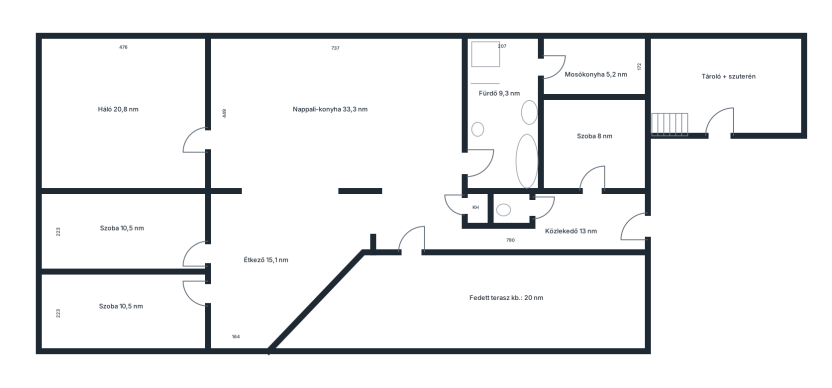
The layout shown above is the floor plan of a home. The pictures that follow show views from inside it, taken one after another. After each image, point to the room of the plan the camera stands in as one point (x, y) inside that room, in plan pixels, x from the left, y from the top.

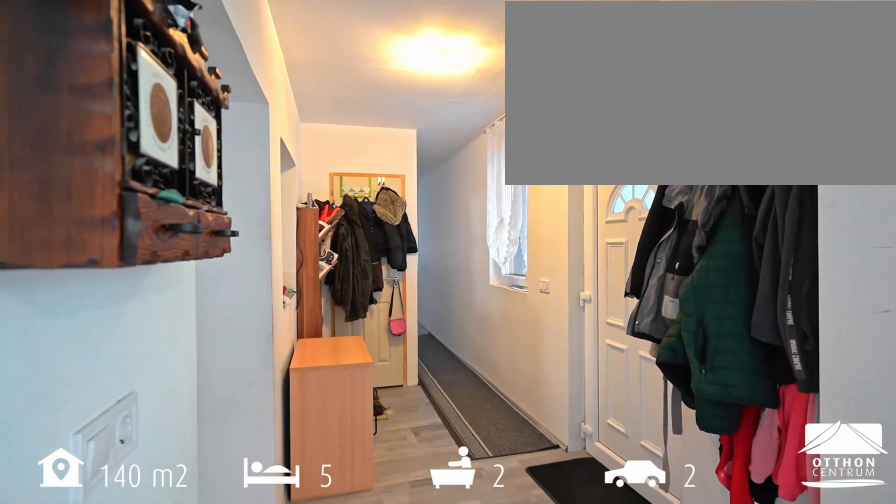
(507, 239)
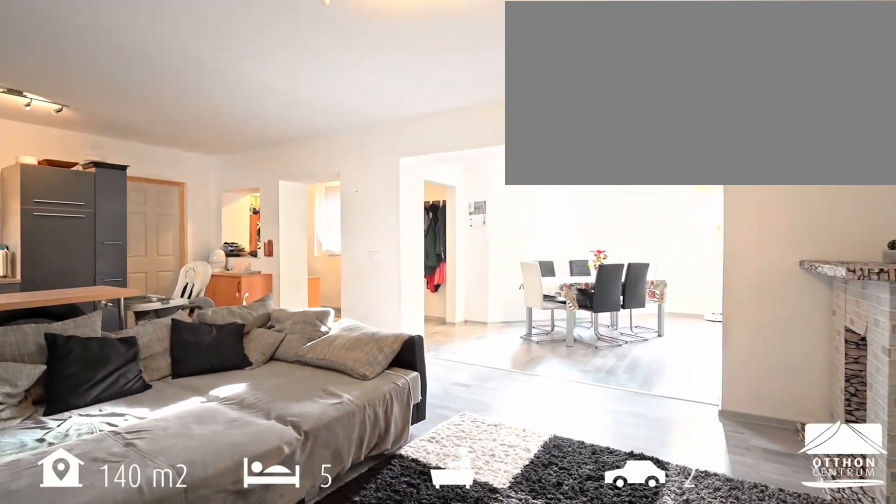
(337, 114)
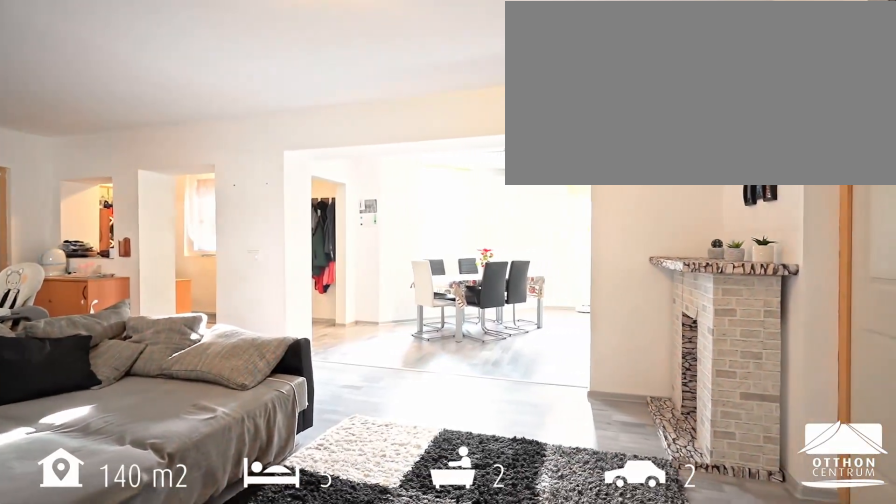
(337, 114)
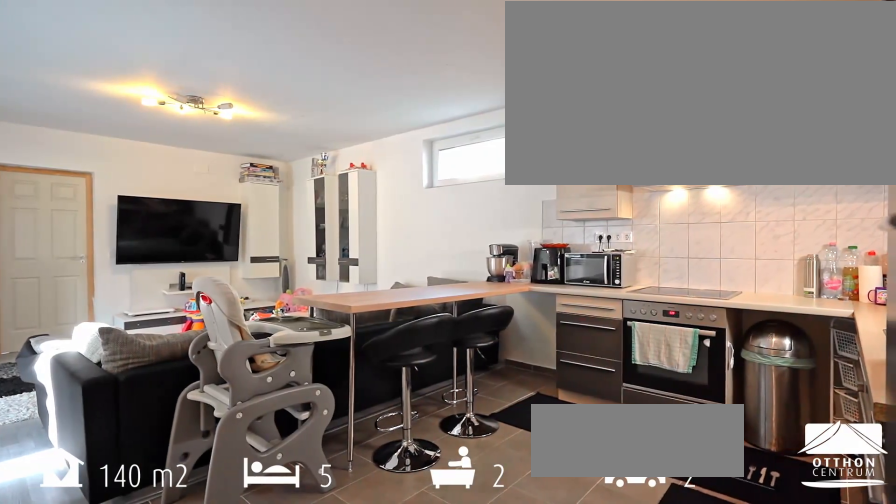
(337, 114)
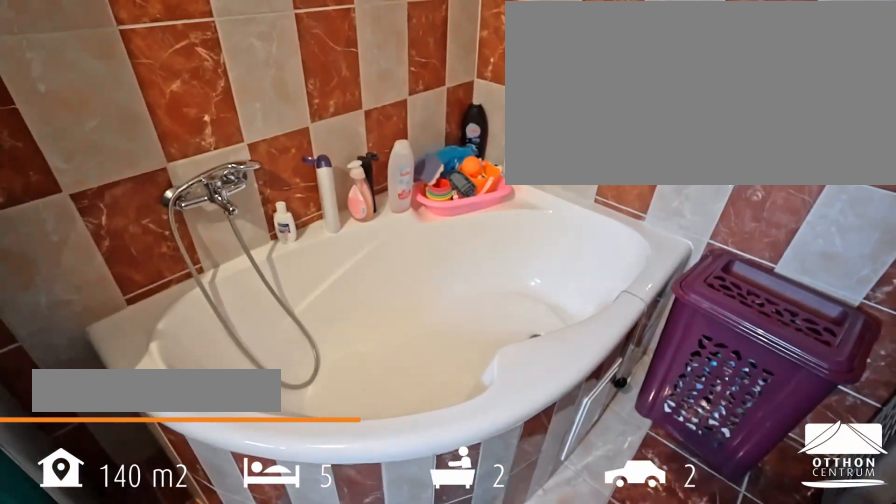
(502, 118)
